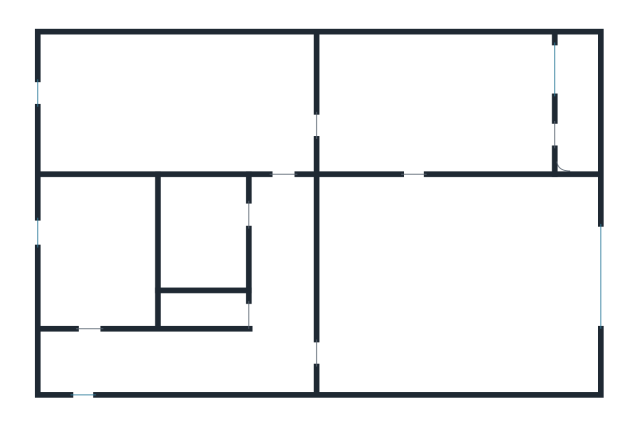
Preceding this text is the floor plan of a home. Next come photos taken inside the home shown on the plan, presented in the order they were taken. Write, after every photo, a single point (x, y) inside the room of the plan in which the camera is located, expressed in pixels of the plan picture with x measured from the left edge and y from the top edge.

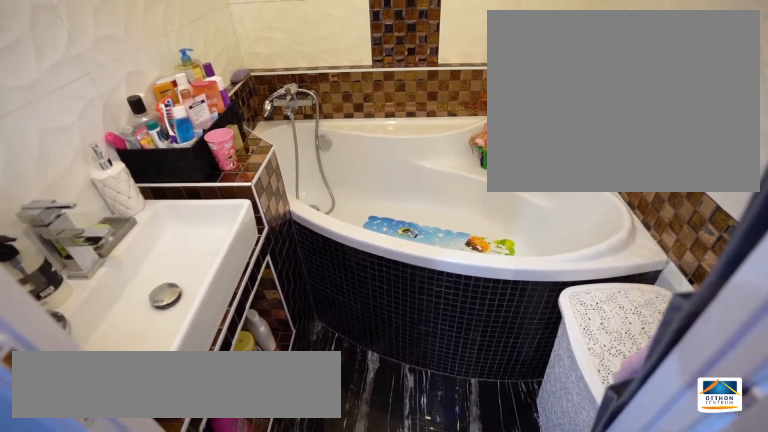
(205, 240)
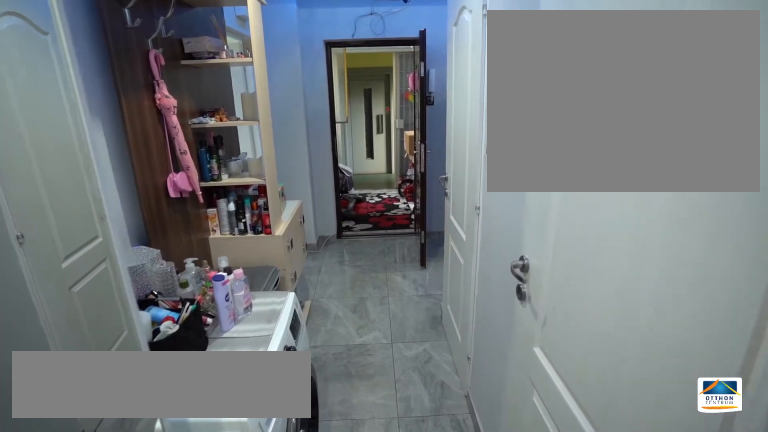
(285, 282)
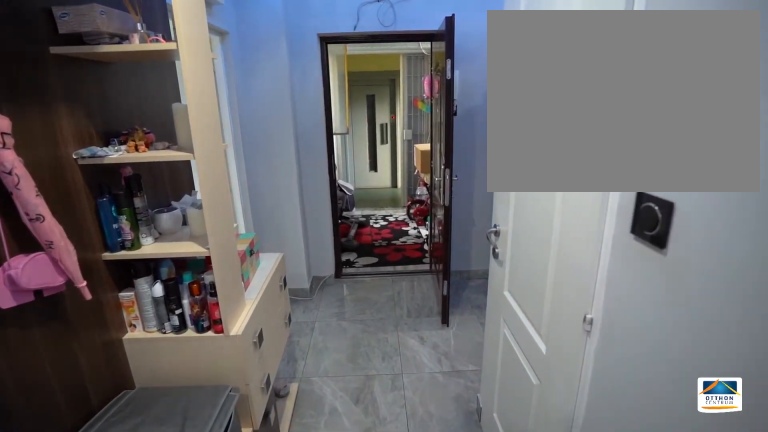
(285, 282)
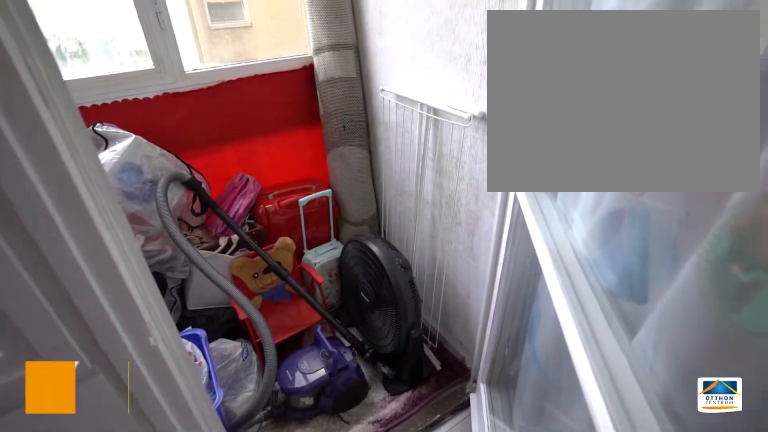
(576, 107)
